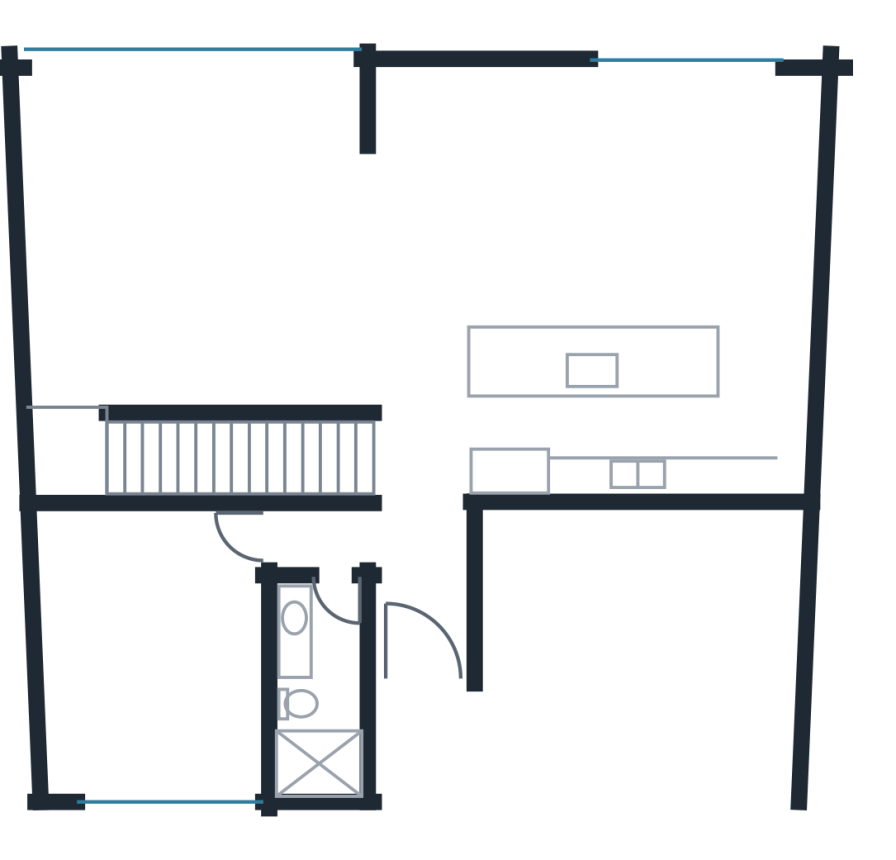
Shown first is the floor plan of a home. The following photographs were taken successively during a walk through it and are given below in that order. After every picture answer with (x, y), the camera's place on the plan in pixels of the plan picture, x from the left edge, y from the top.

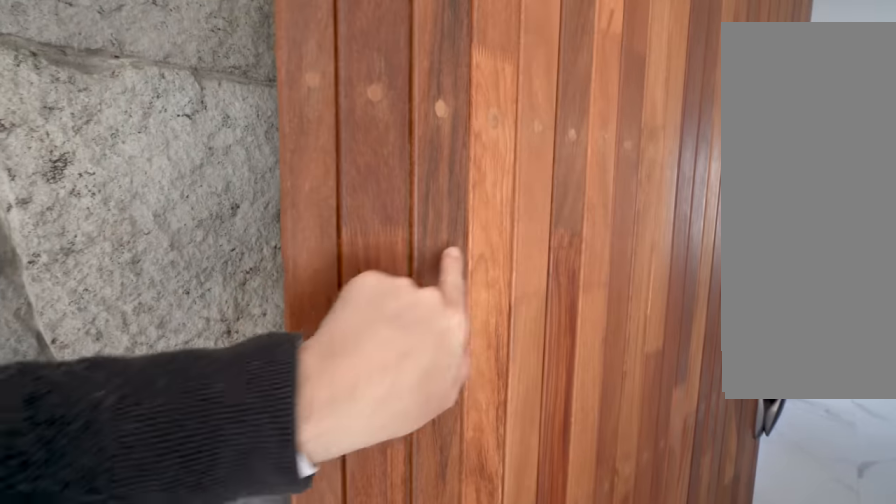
(414, 712)
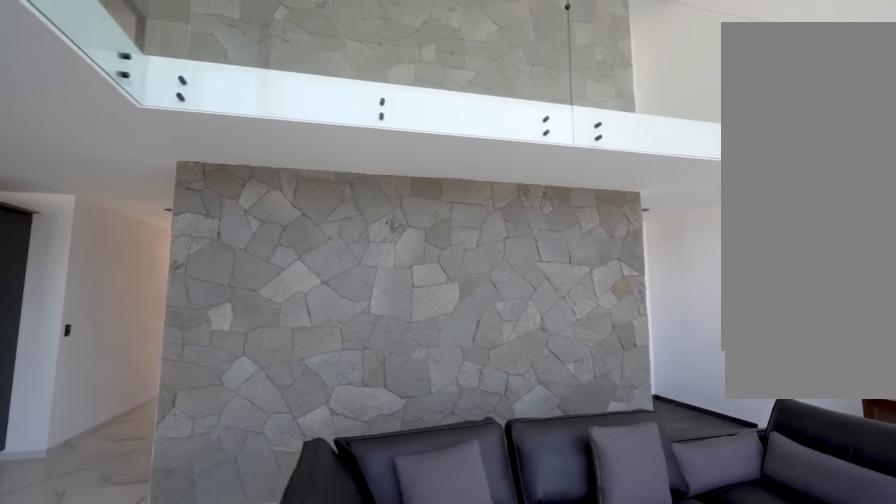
(422, 183)
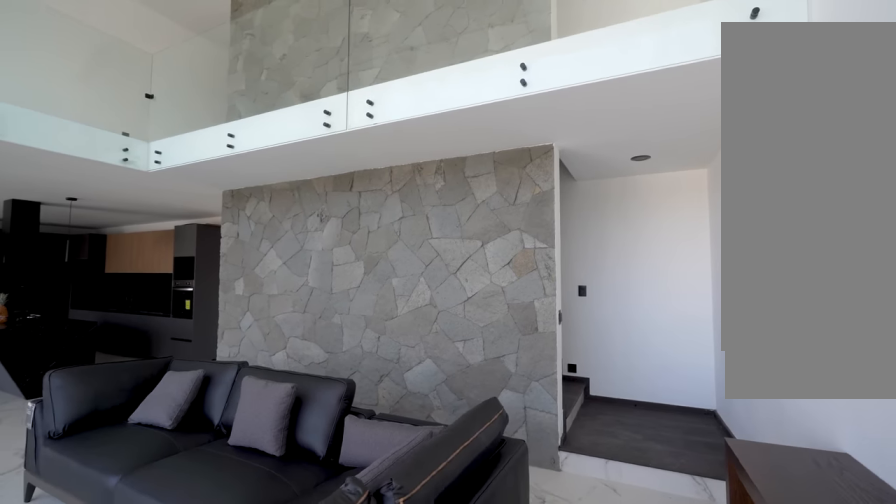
(136, 153)
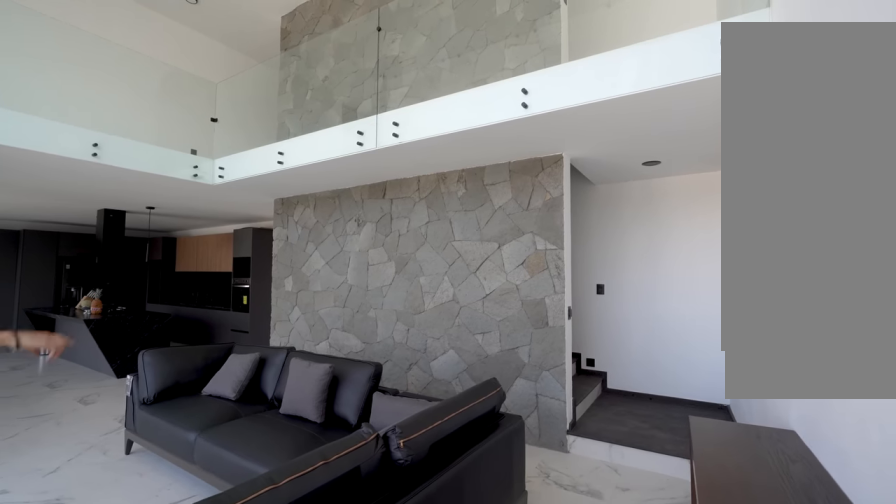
(86, 162)
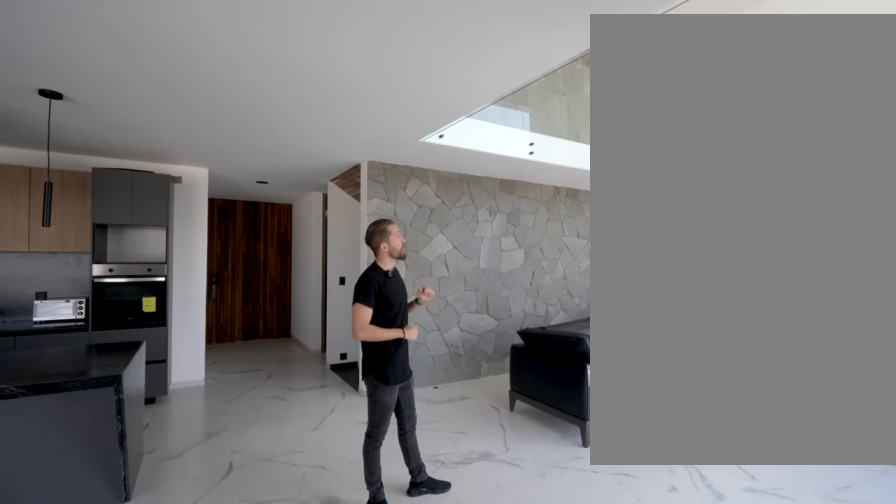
(445, 112)
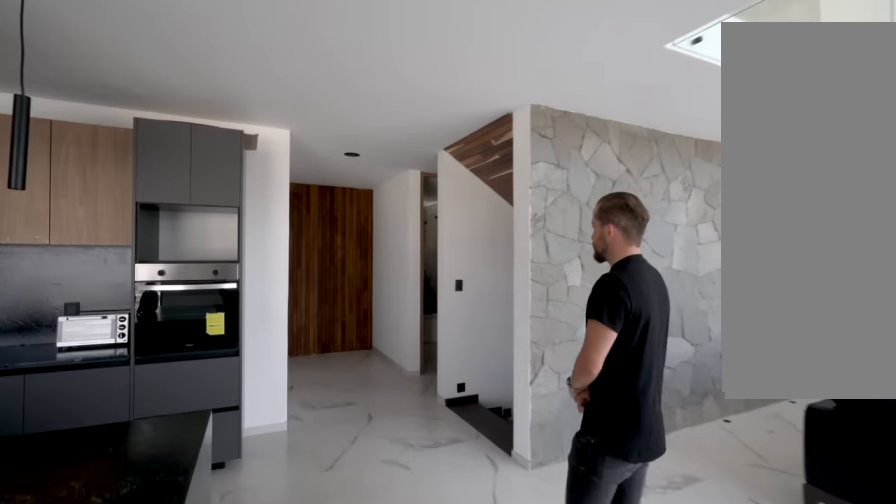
(442, 134)
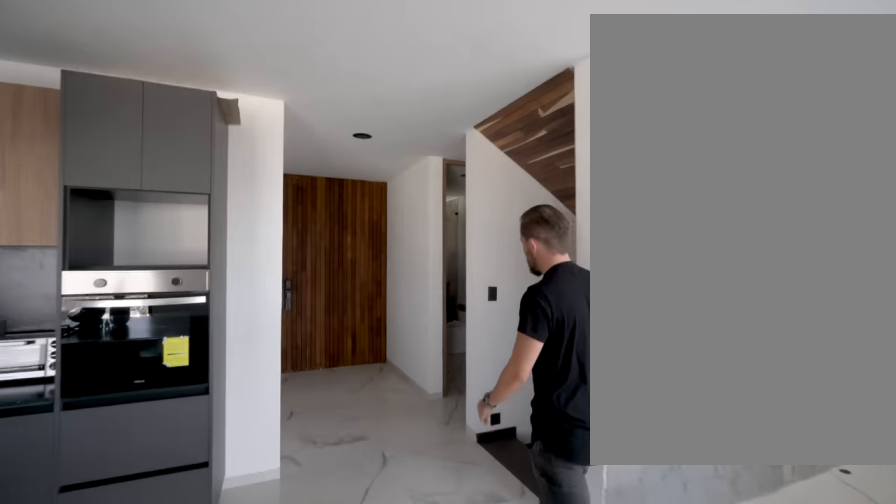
(430, 177)
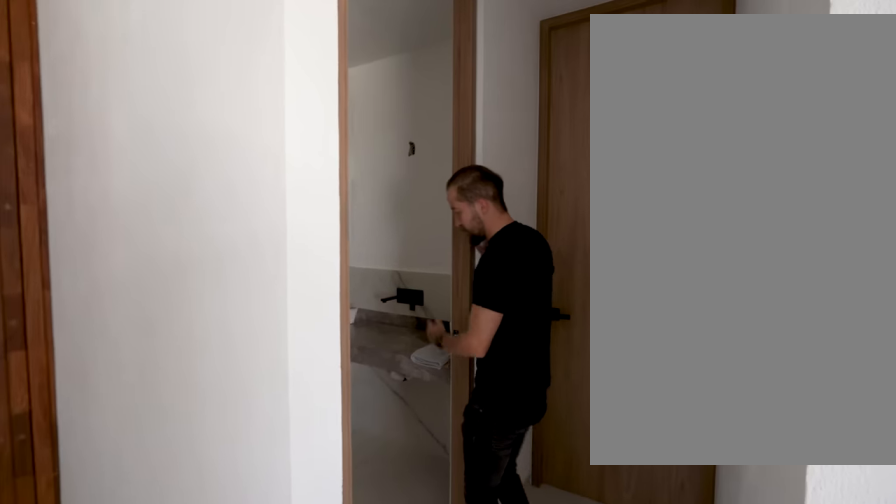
(400, 452)
